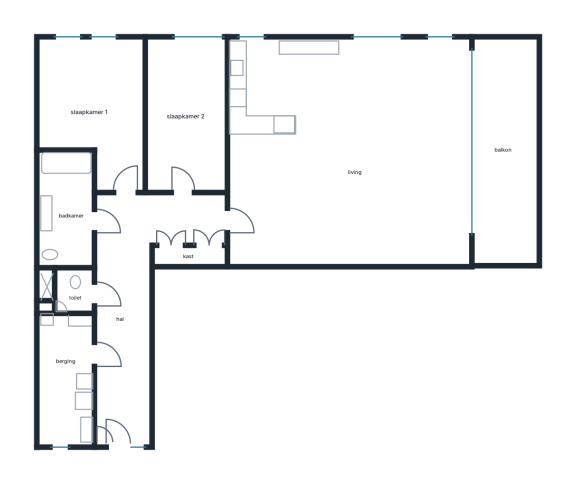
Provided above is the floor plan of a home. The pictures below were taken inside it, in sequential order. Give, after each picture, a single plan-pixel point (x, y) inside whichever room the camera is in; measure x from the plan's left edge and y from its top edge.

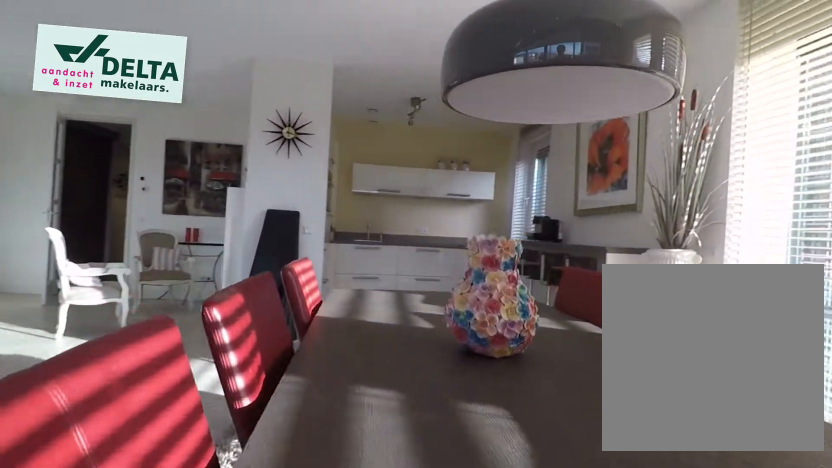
(350, 151)
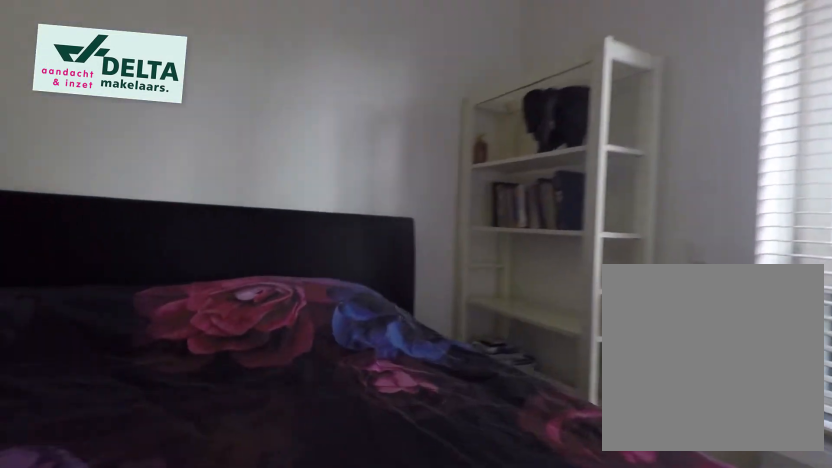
(90, 115)
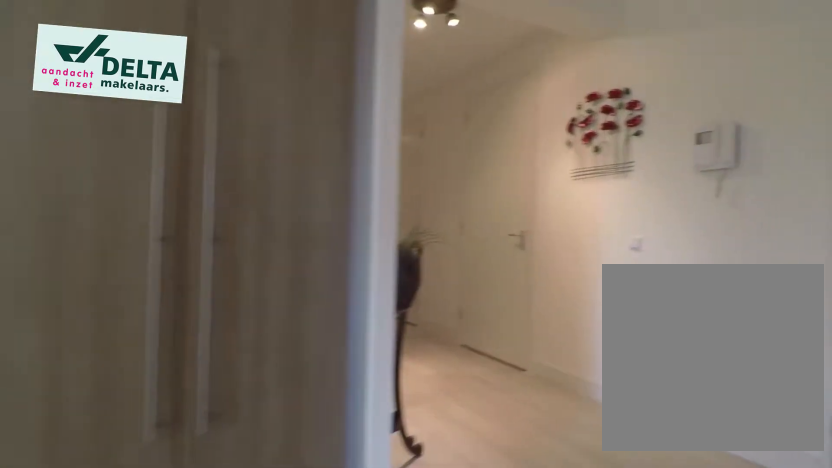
(133, 298)
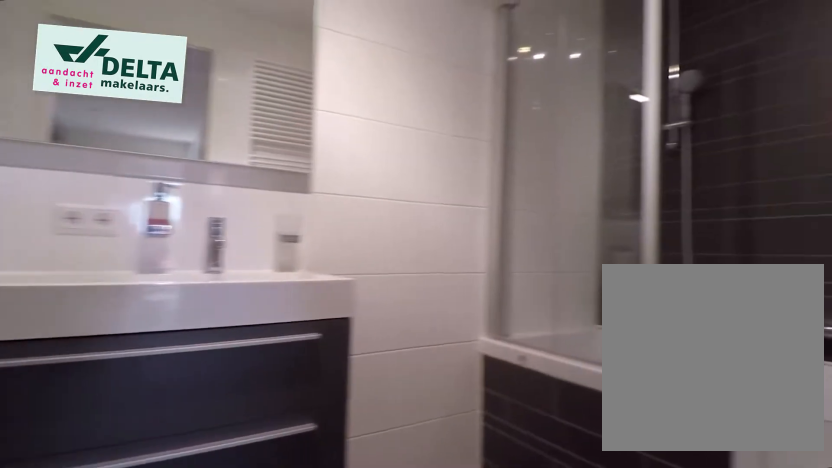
(64, 208)
